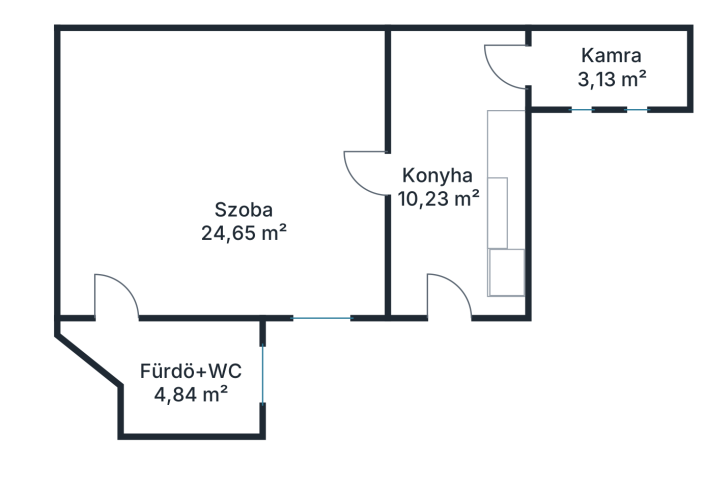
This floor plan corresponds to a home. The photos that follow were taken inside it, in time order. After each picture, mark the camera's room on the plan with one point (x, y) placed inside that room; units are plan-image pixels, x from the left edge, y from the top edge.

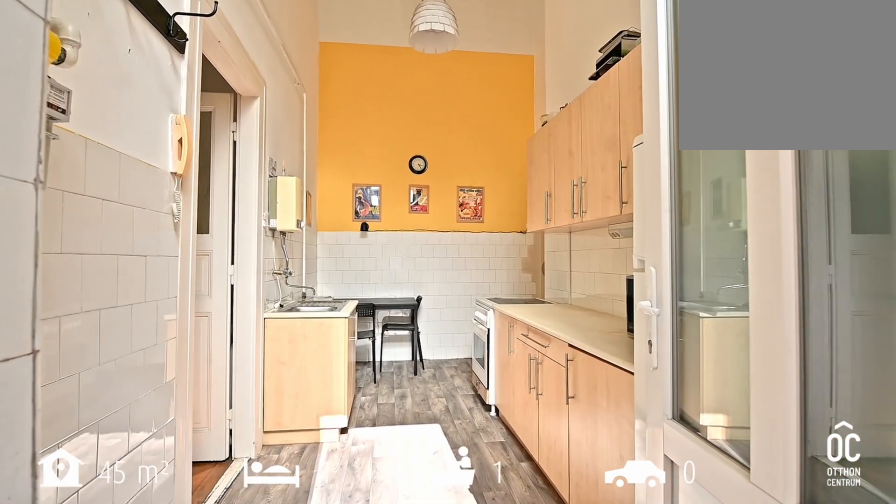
(439, 262)
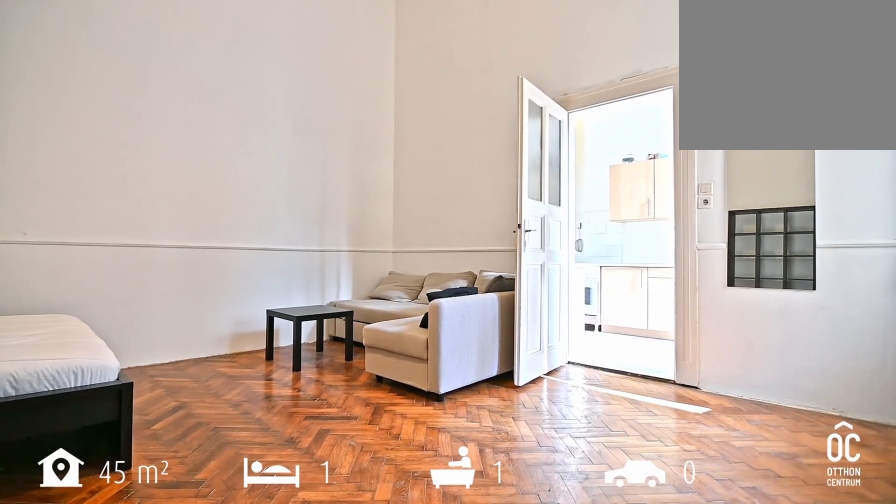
(223, 149)
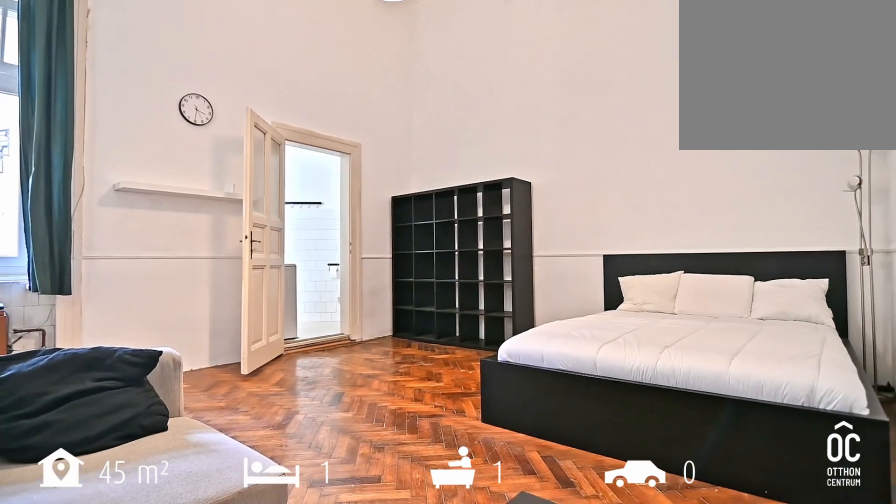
(223, 149)
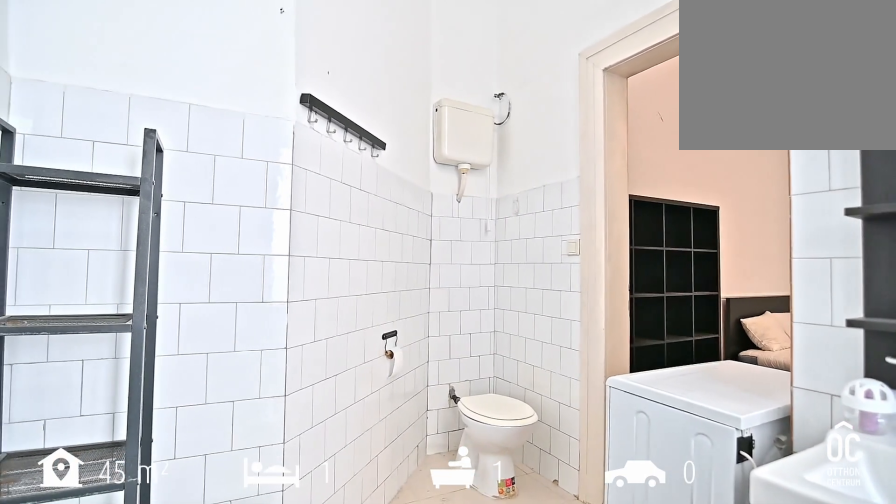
(189, 375)
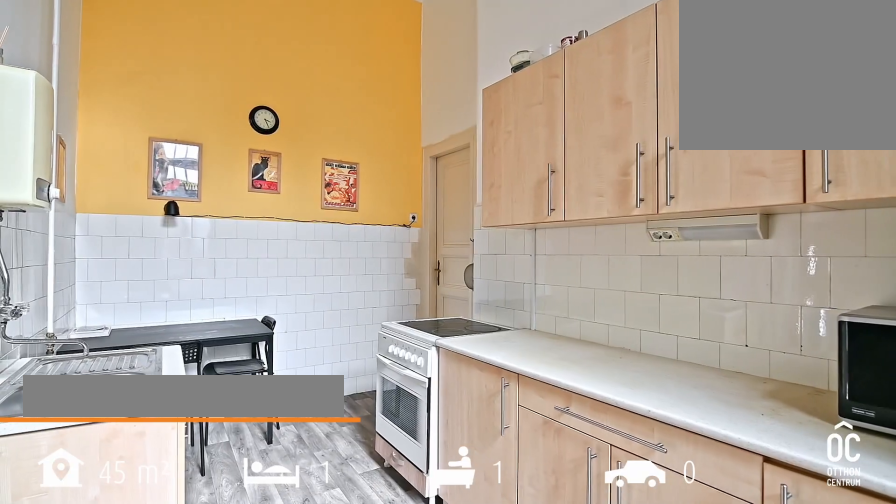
(437, 149)
